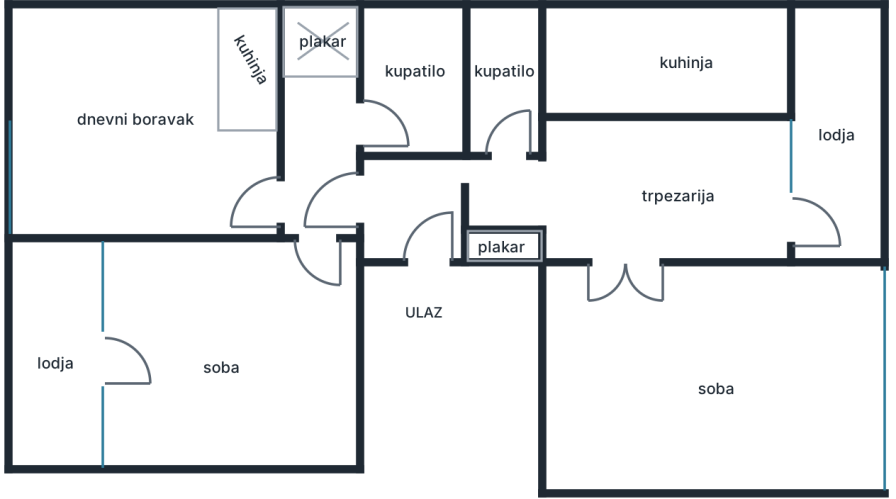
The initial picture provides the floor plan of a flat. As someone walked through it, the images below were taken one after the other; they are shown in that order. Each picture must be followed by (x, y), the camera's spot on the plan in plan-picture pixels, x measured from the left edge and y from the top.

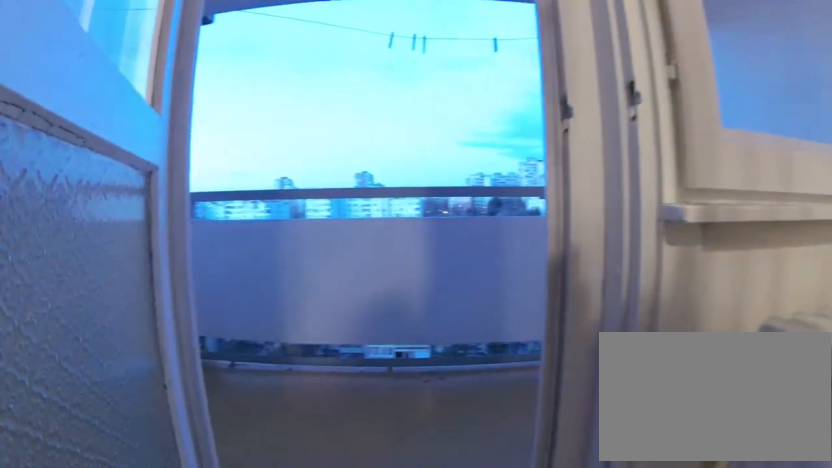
(162, 383)
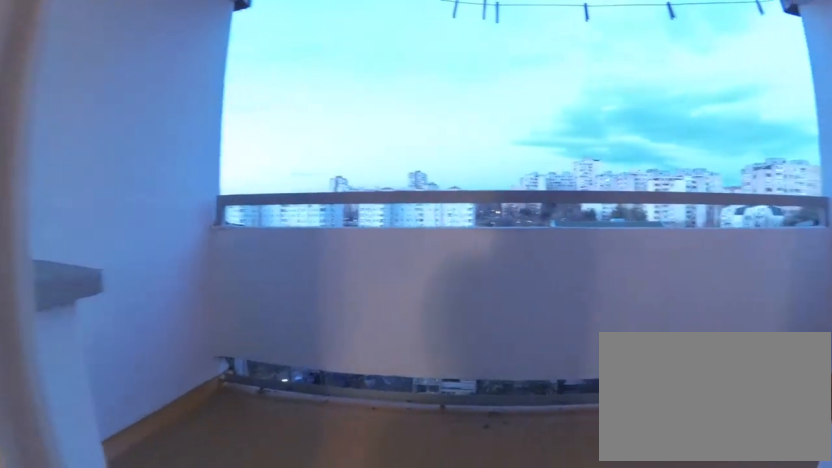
(136, 383)
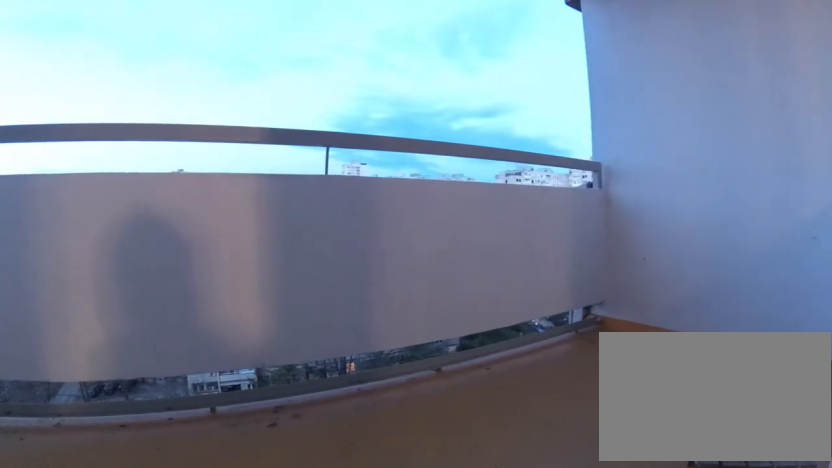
(117, 384)
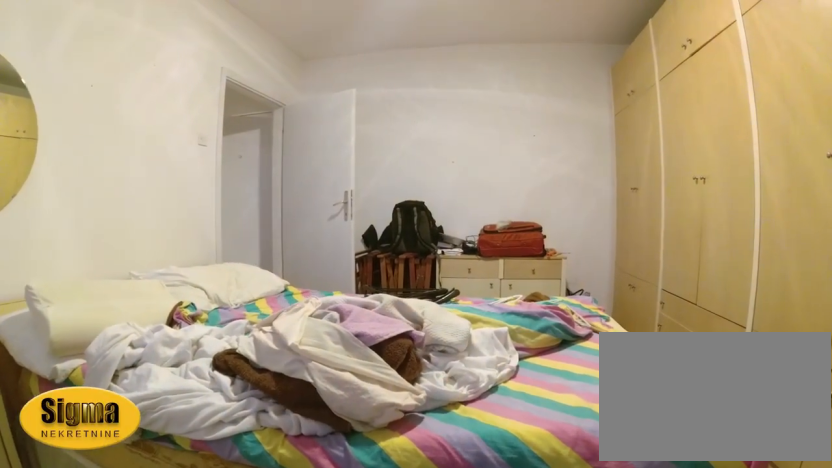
(109, 383)
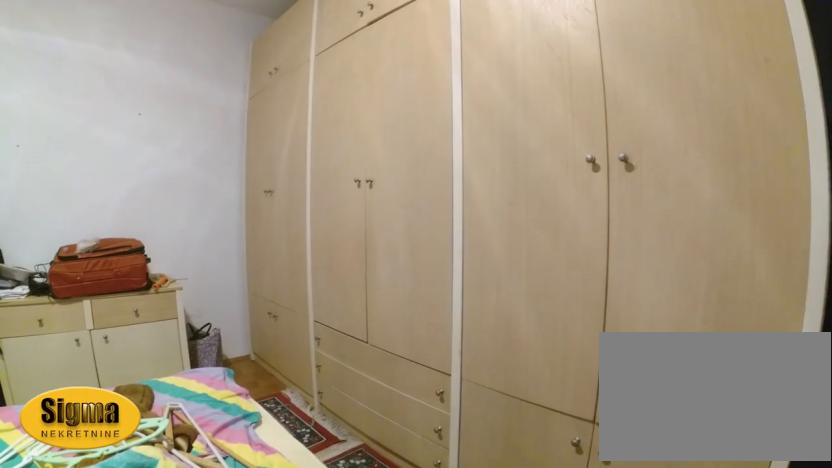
(145, 384)
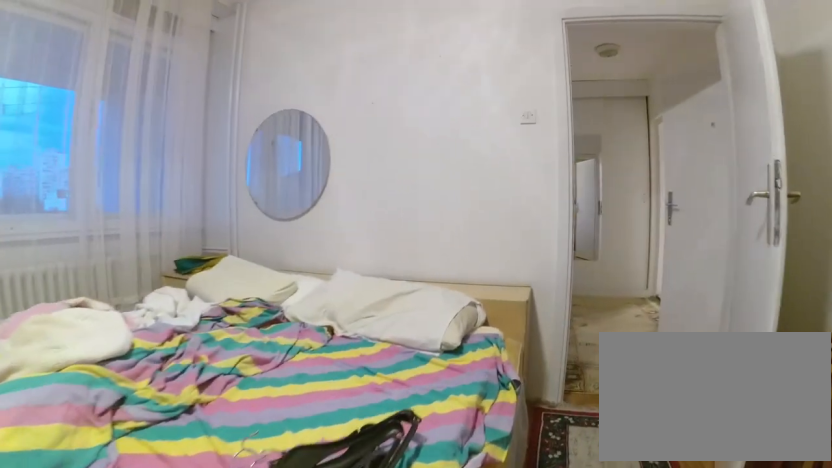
(297, 414)
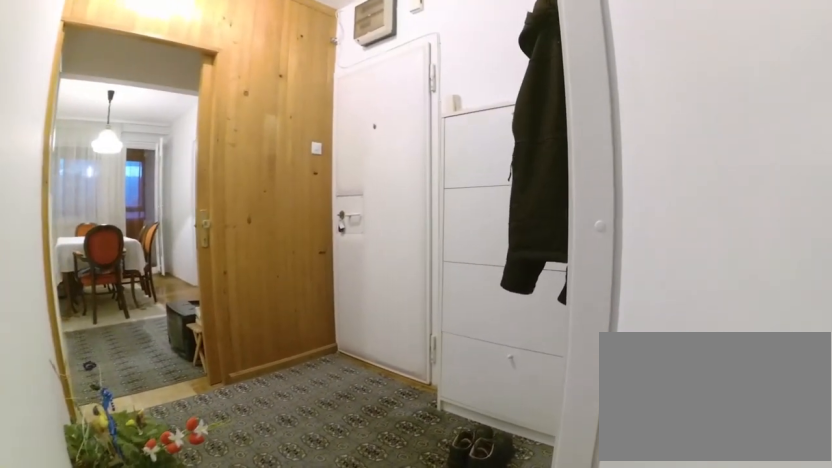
(330, 201)
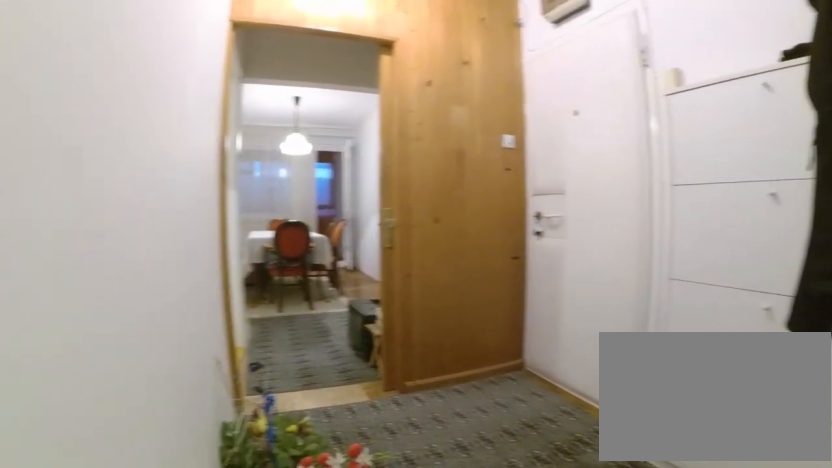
(342, 205)
